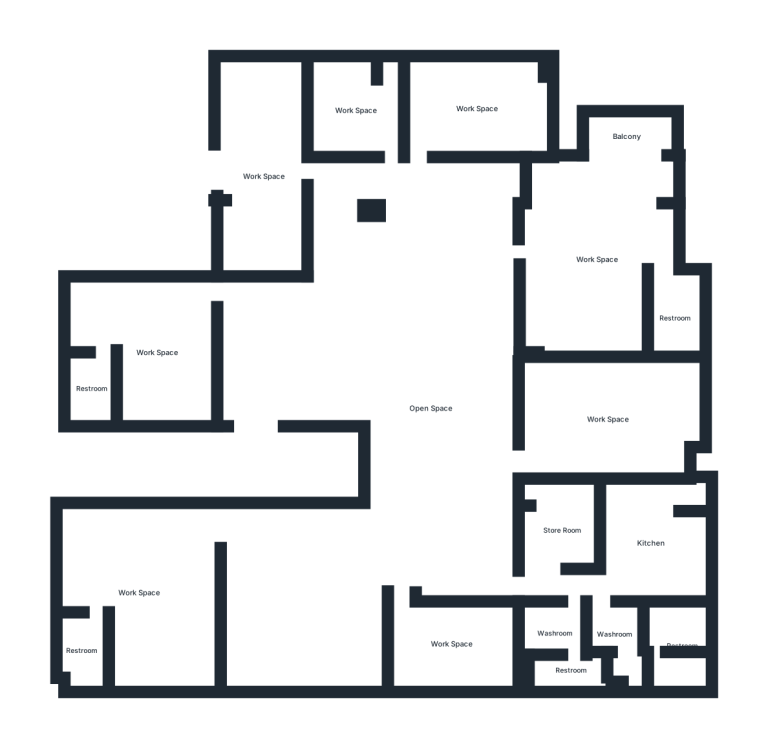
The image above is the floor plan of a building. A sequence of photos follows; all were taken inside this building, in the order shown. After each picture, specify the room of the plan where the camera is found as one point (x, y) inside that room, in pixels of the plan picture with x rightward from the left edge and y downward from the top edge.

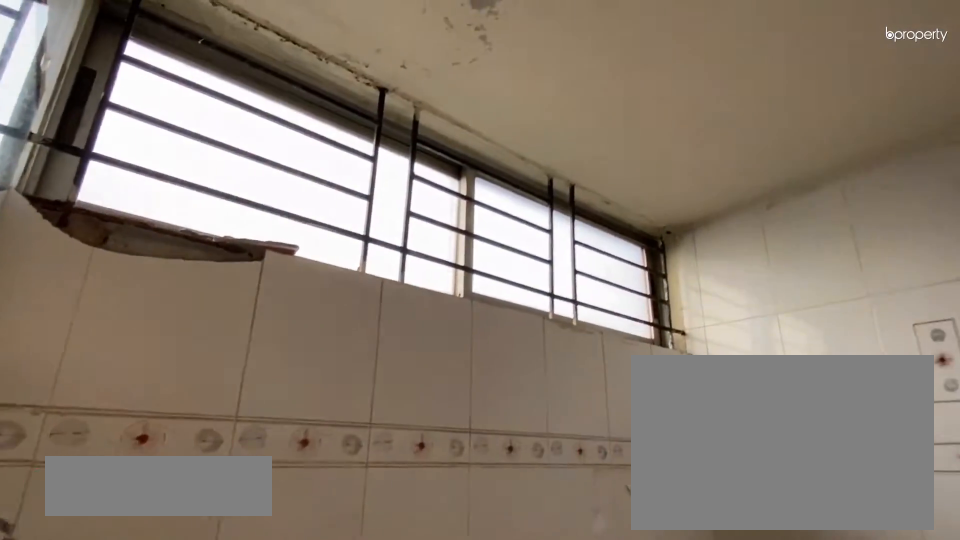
(674, 317)
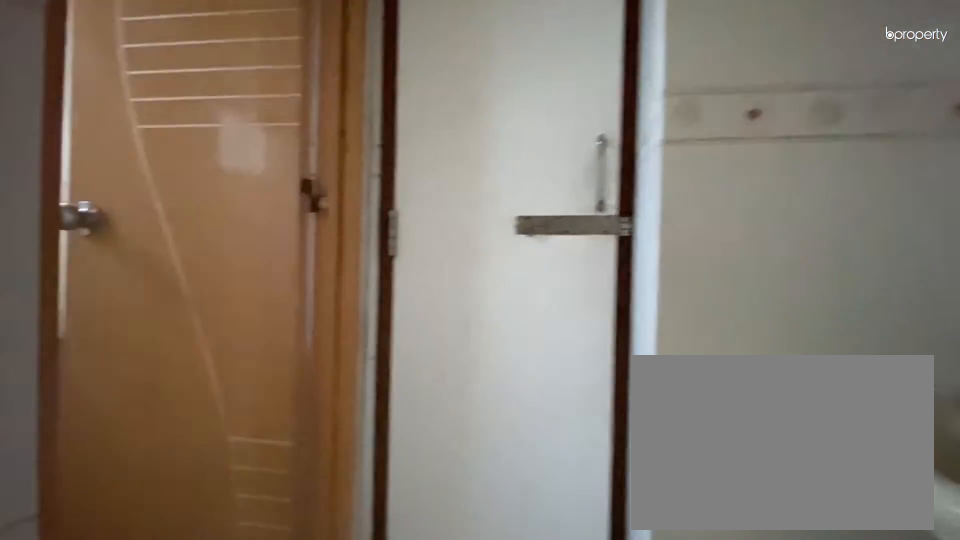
(676, 639)
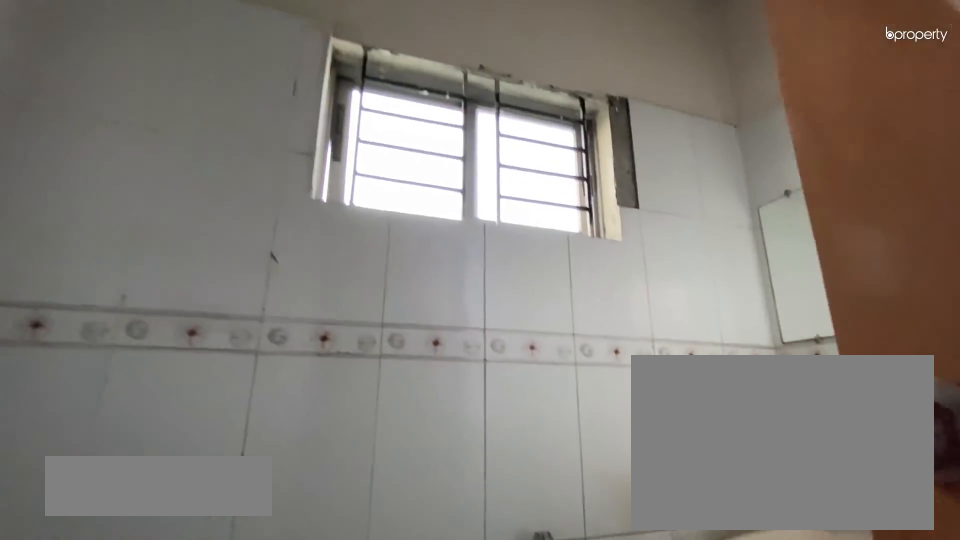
(676, 639)
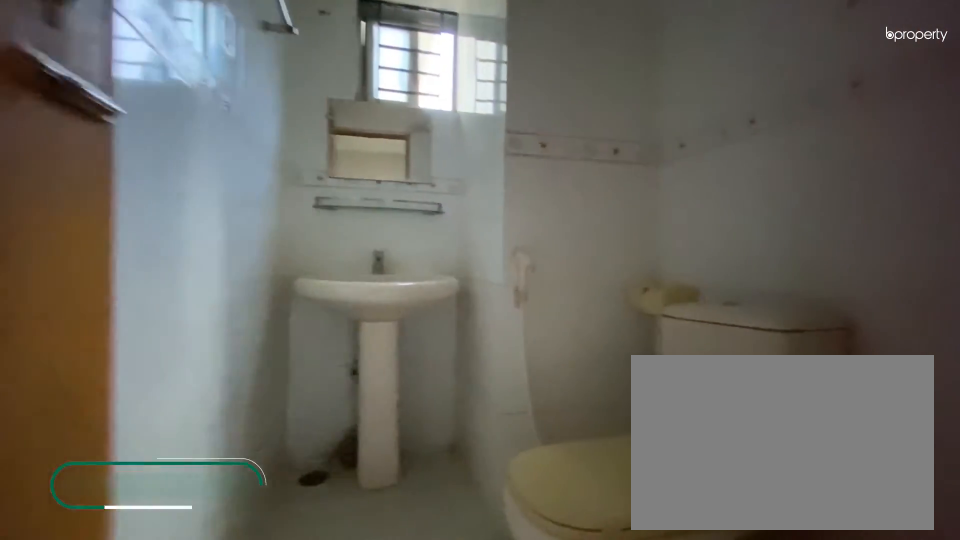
(87, 649)
